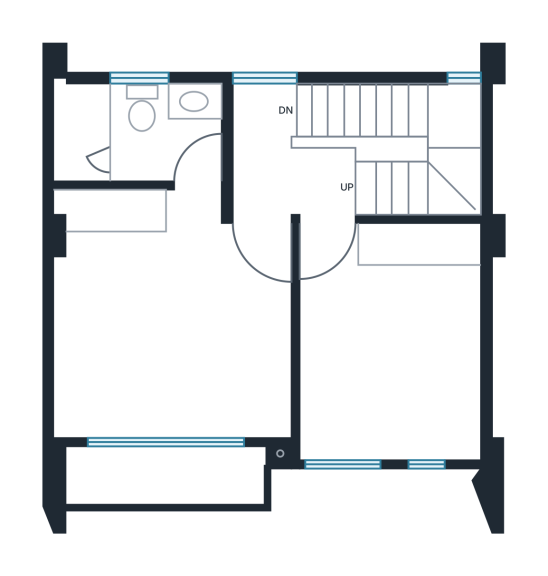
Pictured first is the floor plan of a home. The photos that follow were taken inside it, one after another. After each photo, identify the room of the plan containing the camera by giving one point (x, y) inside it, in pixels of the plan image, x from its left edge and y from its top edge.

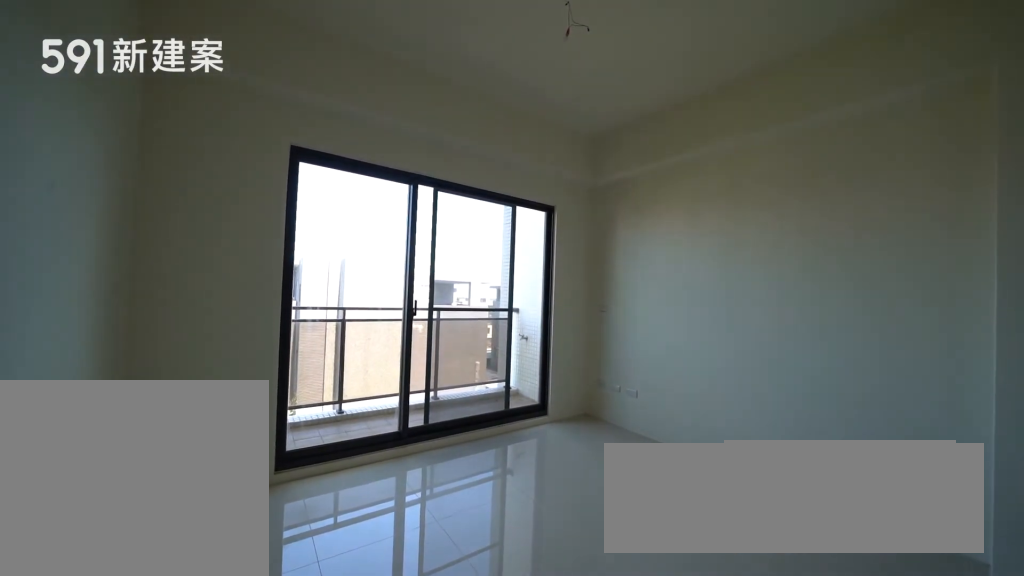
(165, 319)
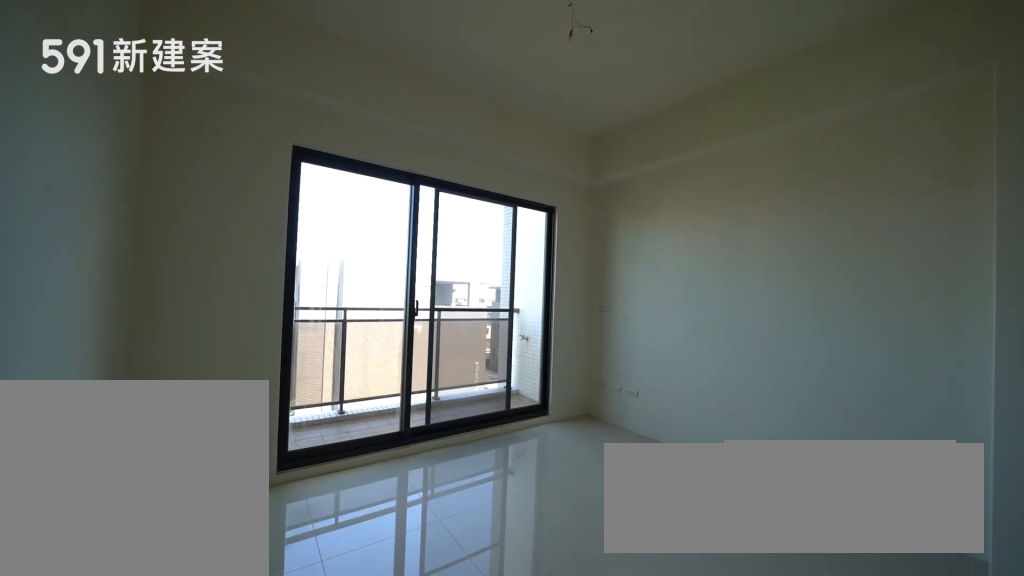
(165, 319)
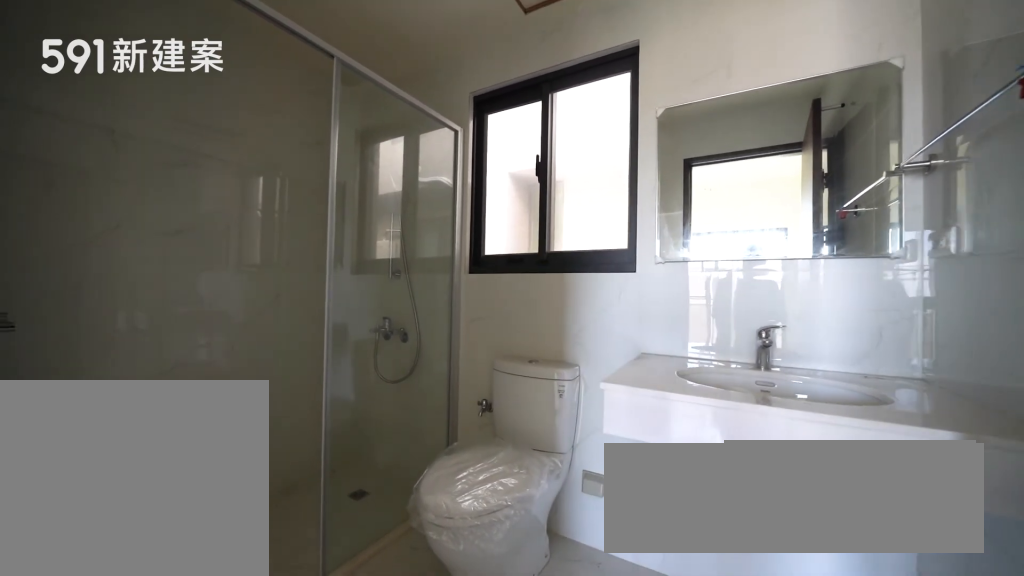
(136, 128)
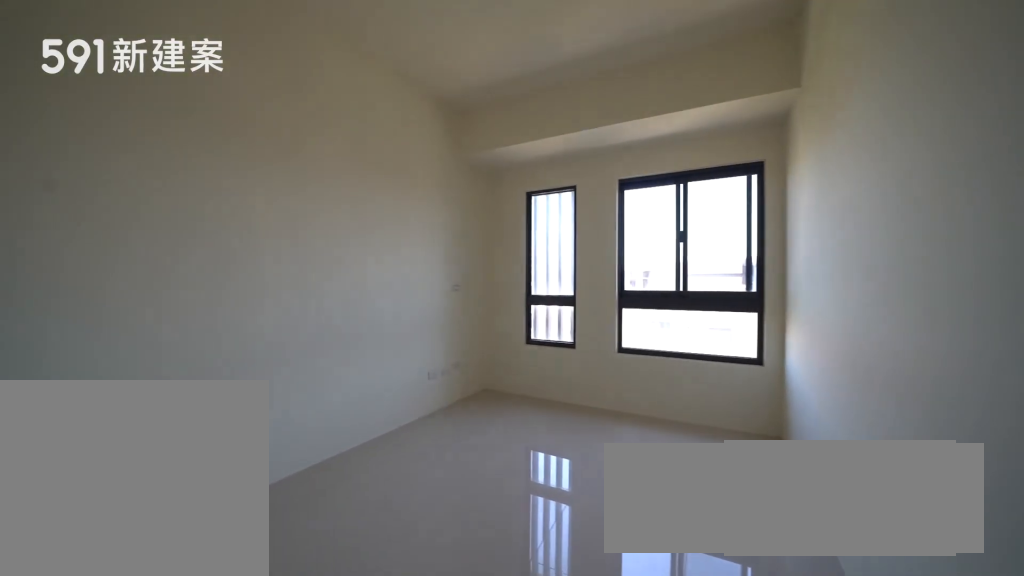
(392, 342)
